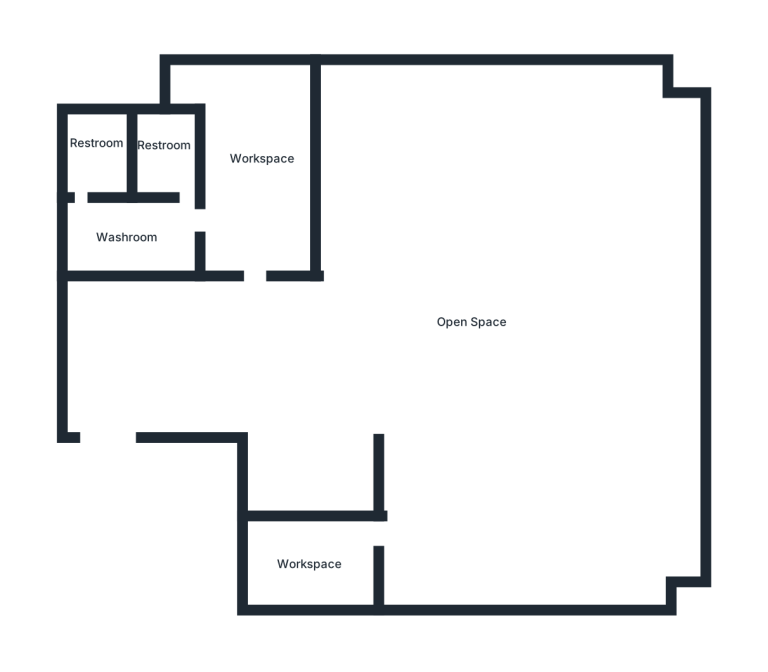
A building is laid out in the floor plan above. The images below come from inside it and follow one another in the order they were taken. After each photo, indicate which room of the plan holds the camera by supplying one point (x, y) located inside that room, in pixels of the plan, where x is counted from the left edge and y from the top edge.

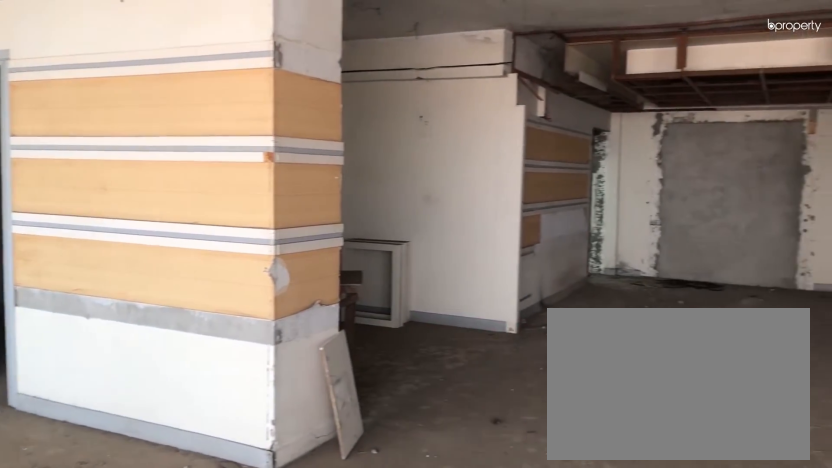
(523, 454)
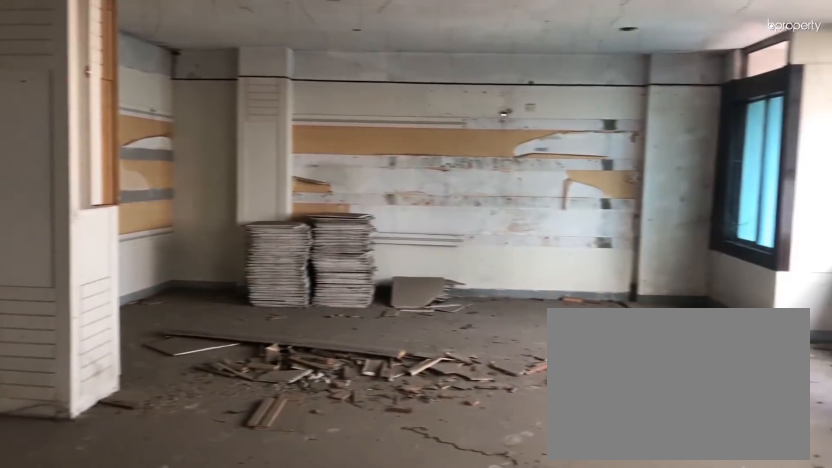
(478, 300)
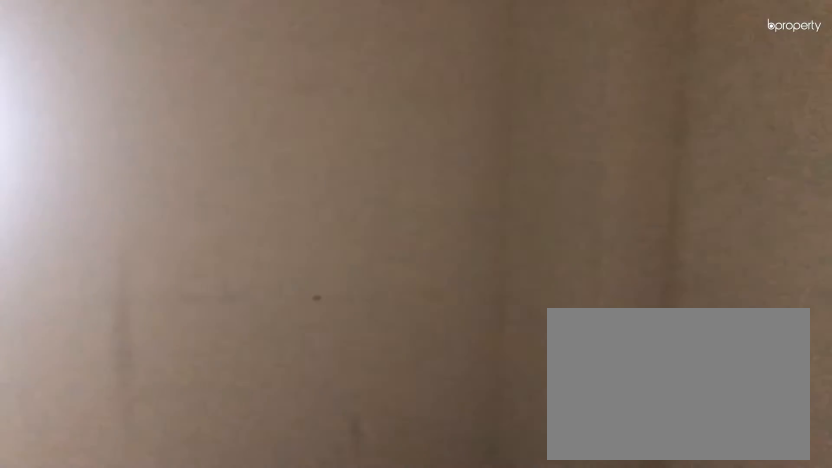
(314, 567)
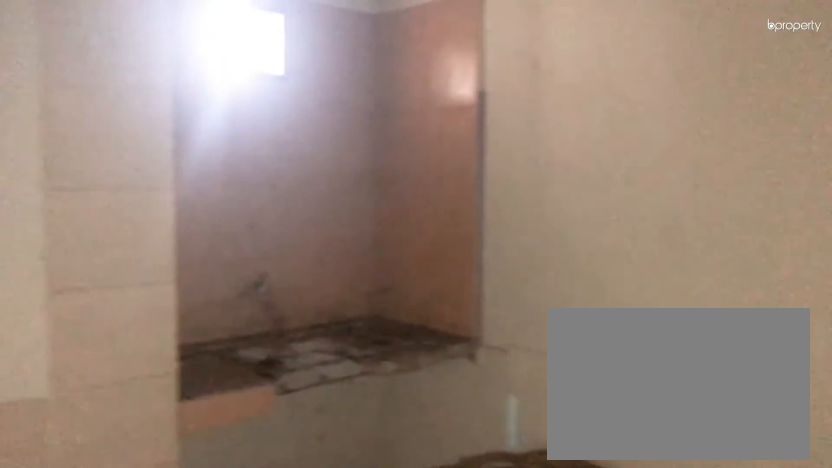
(252, 181)
